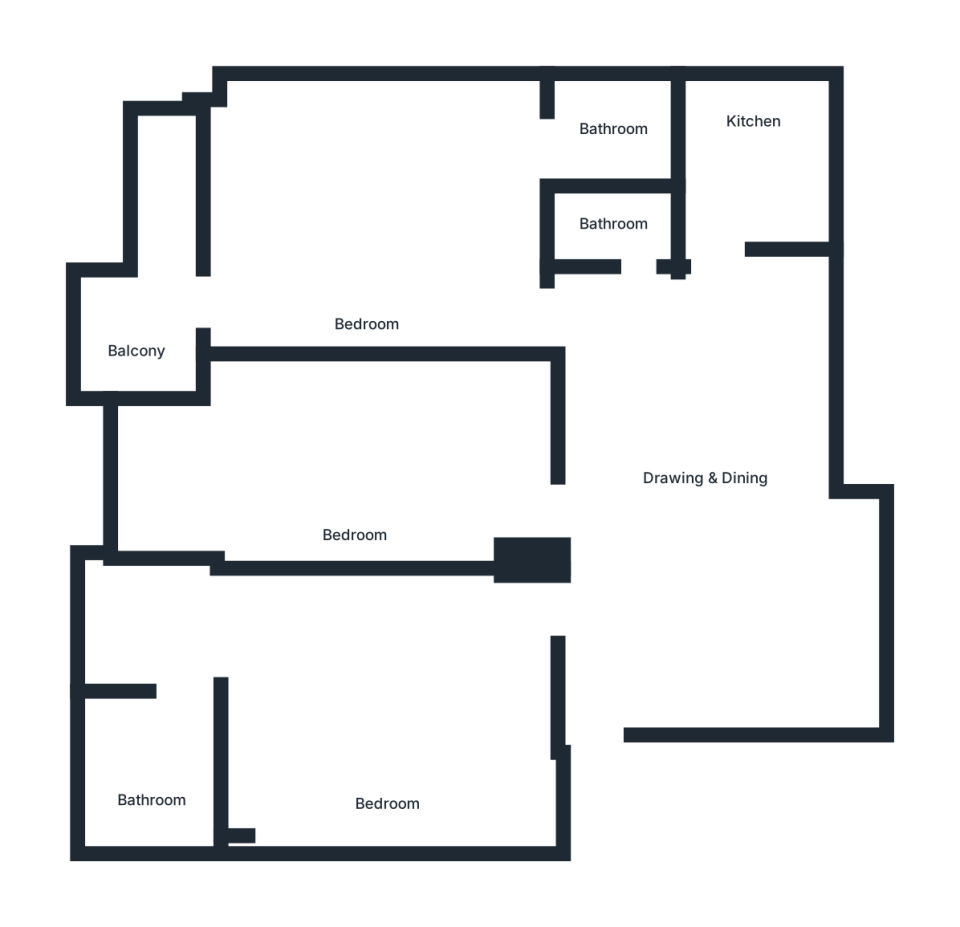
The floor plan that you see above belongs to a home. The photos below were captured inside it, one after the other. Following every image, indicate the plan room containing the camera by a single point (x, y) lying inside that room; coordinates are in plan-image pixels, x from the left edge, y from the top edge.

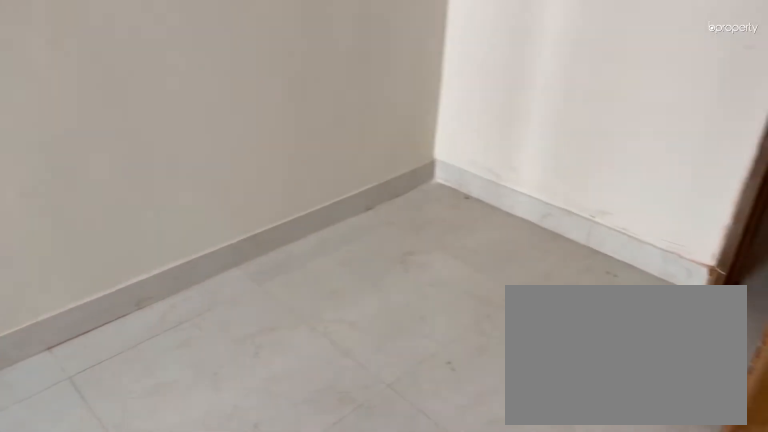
(369, 458)
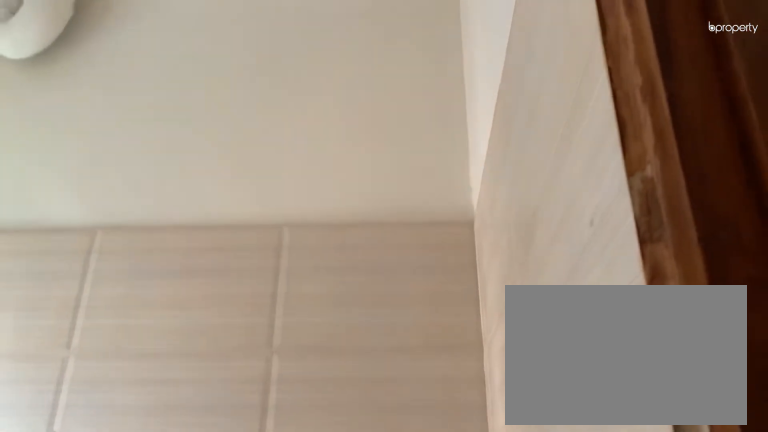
(754, 133)
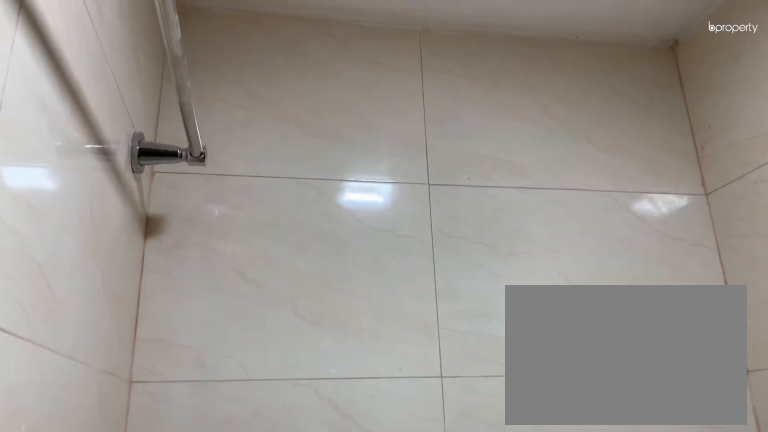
(611, 223)
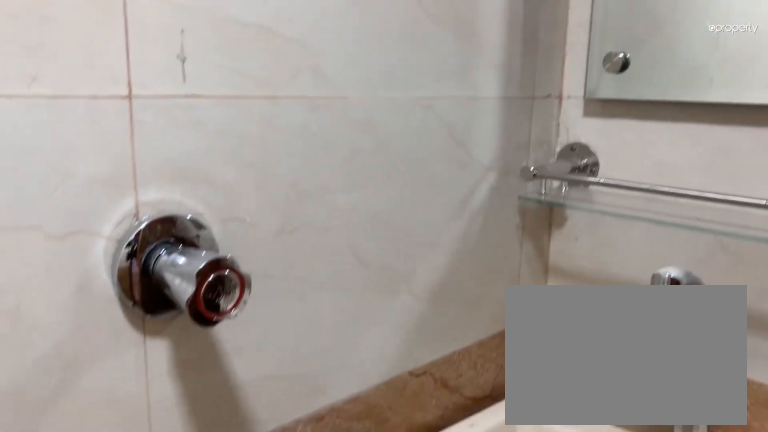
(611, 223)
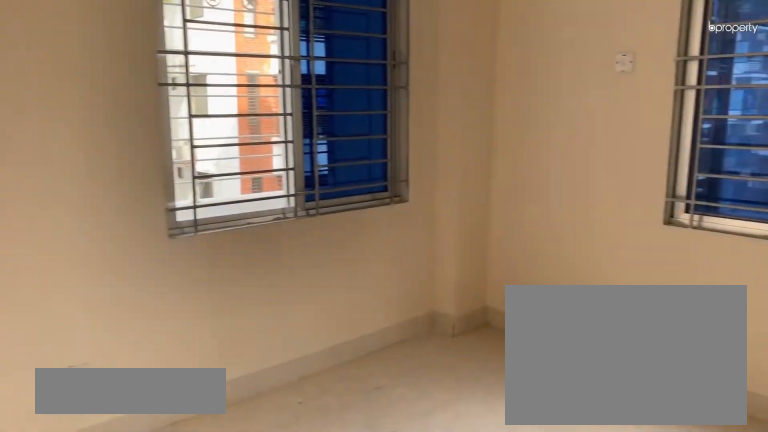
(367, 232)
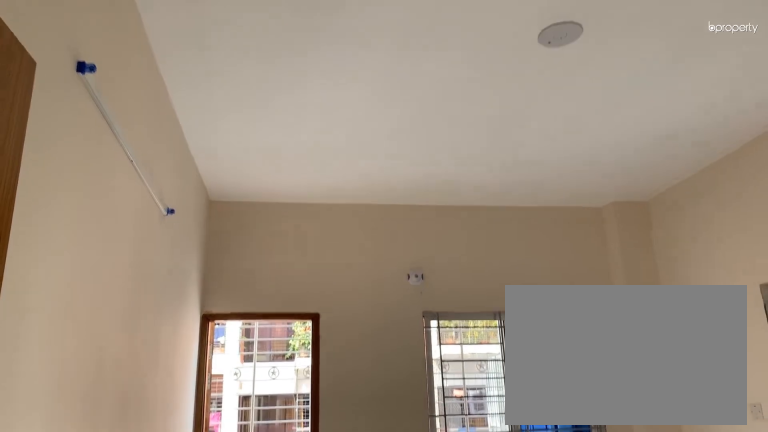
(367, 232)
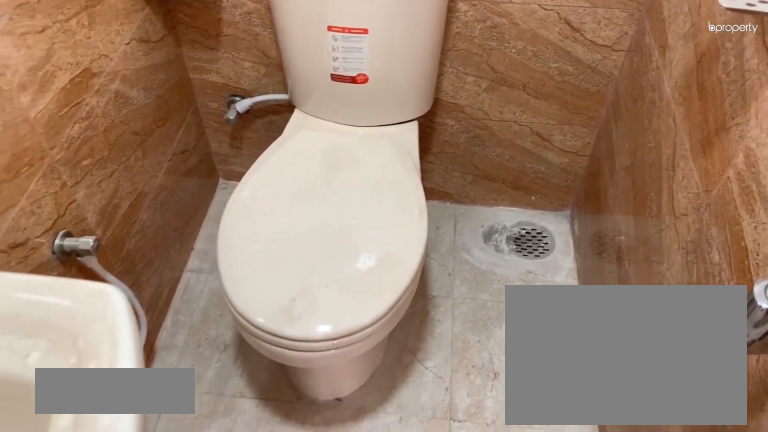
(619, 124)
